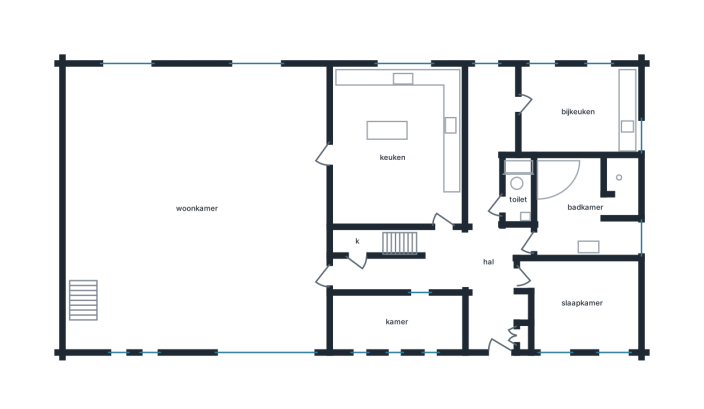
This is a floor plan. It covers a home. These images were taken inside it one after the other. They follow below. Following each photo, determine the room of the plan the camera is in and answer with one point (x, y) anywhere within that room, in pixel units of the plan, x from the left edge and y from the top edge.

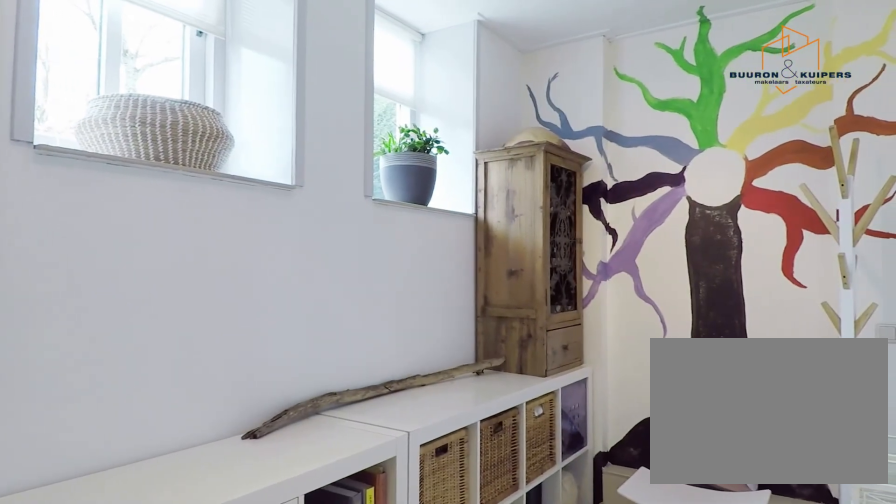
(396, 322)
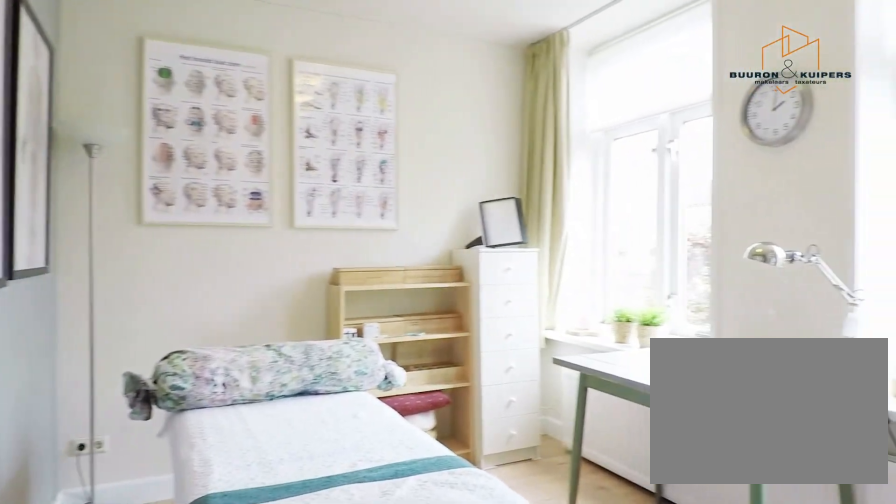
(582, 304)
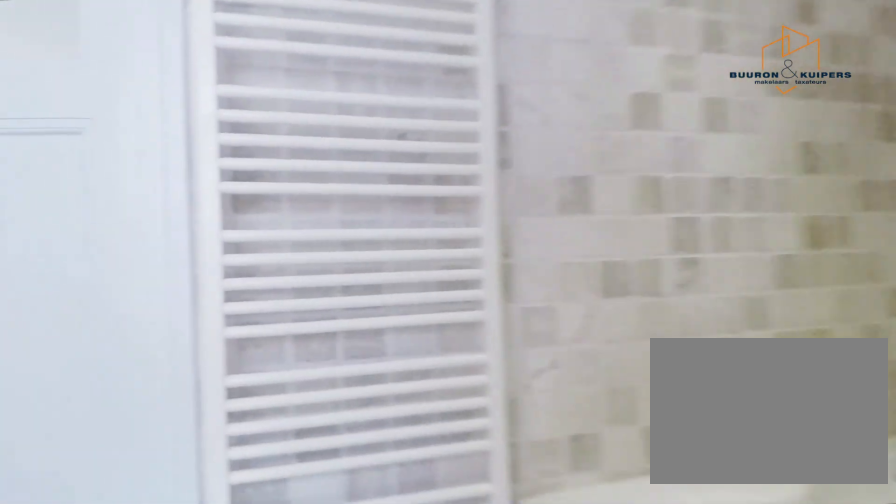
(586, 208)
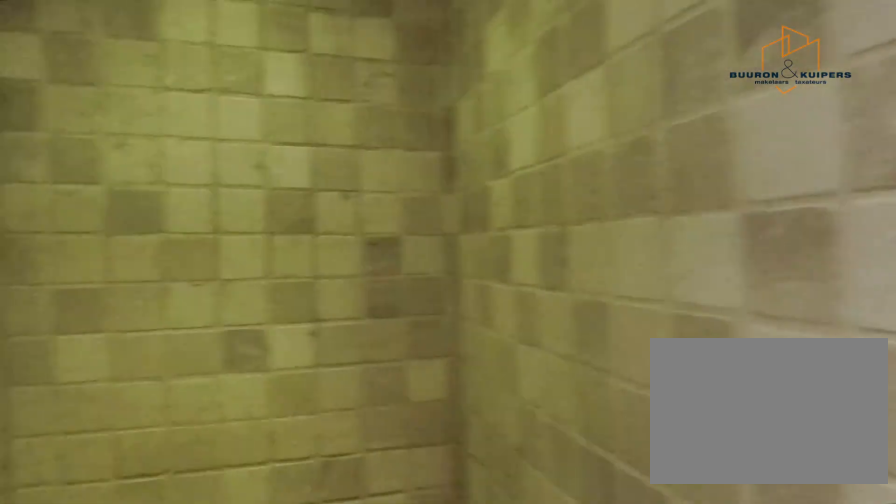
(586, 208)
